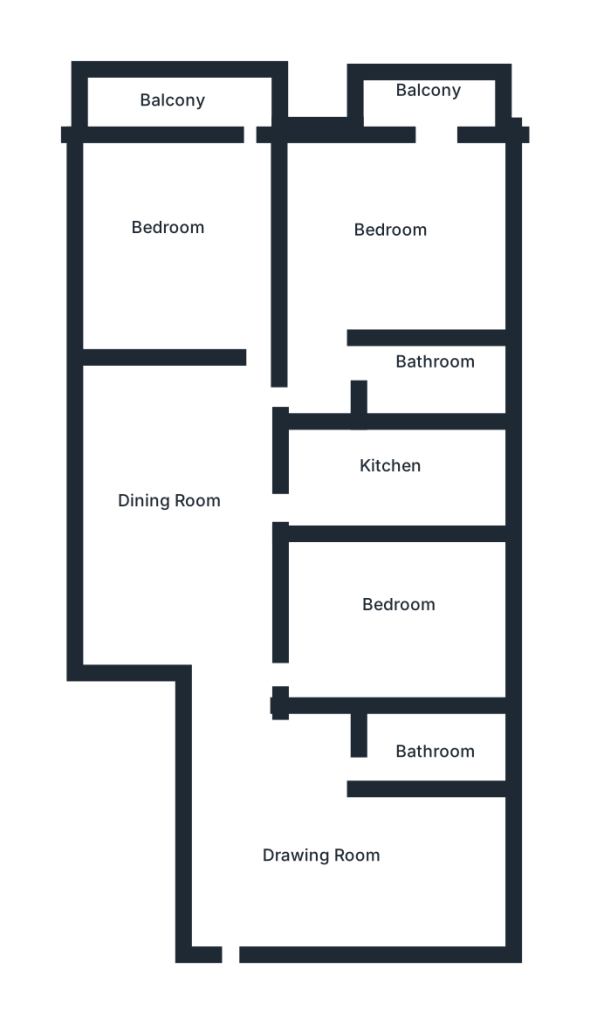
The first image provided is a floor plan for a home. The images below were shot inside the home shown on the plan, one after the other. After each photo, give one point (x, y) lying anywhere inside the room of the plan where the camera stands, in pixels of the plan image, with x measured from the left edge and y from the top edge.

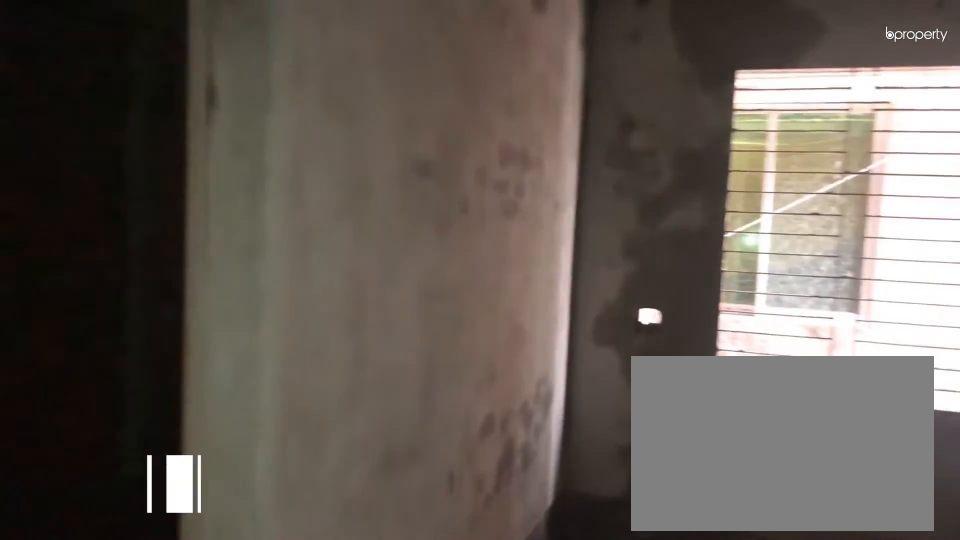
(294, 852)
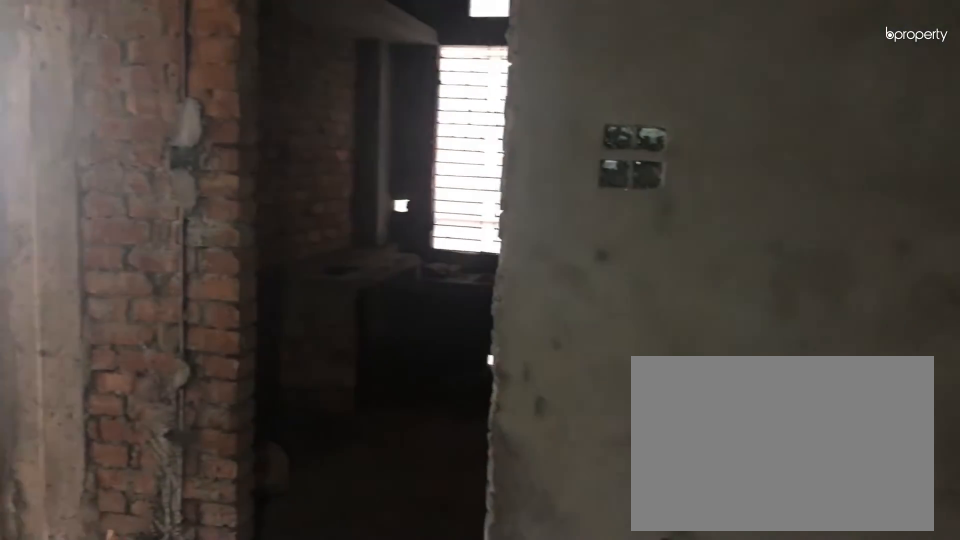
(188, 503)
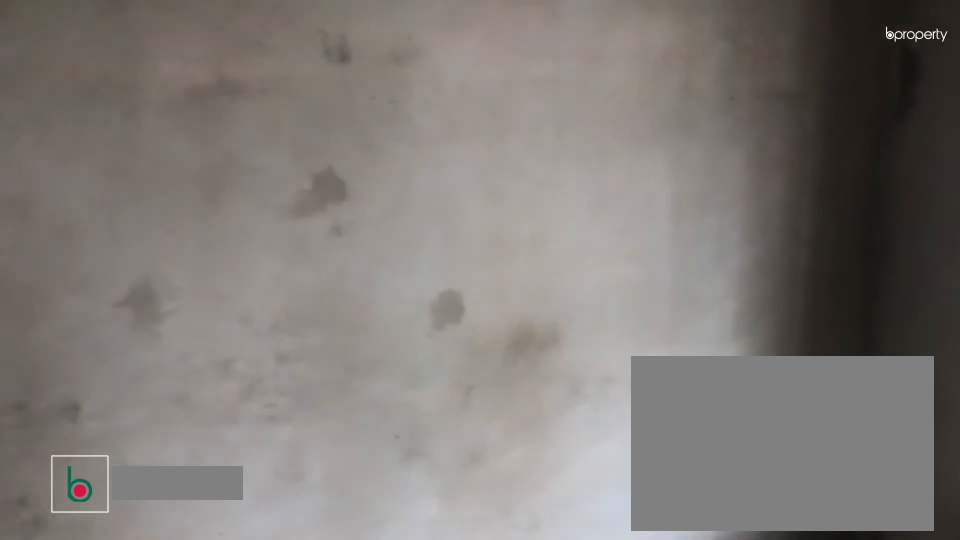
(195, 222)
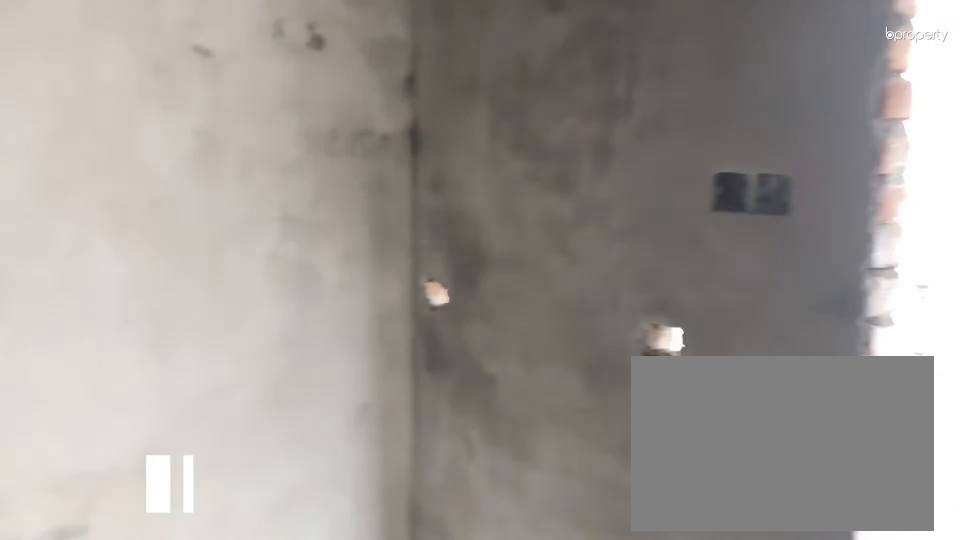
(416, 204)
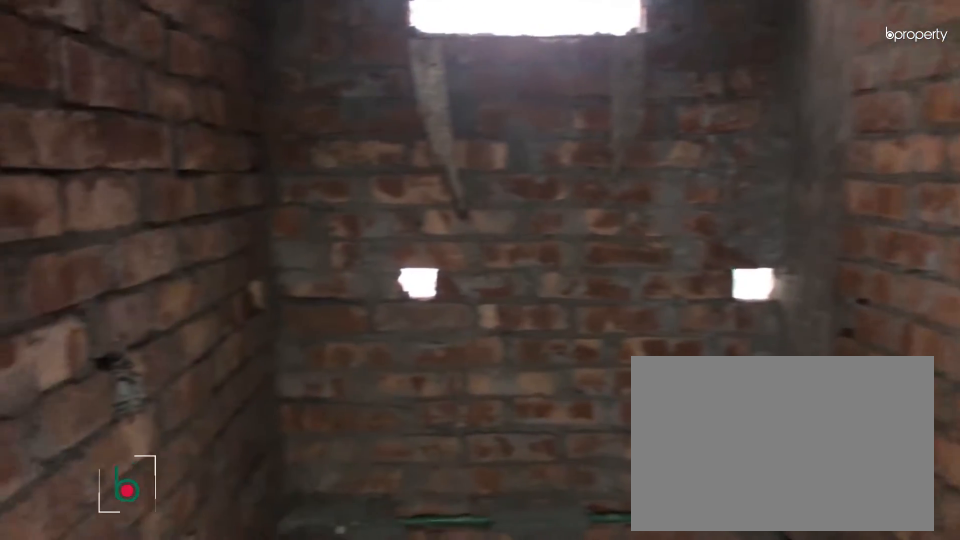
(424, 372)
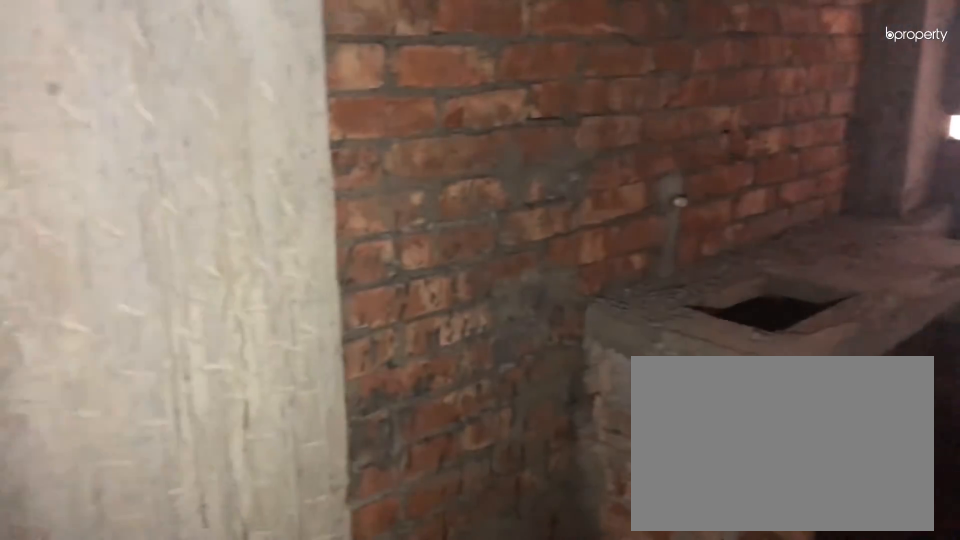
(394, 493)
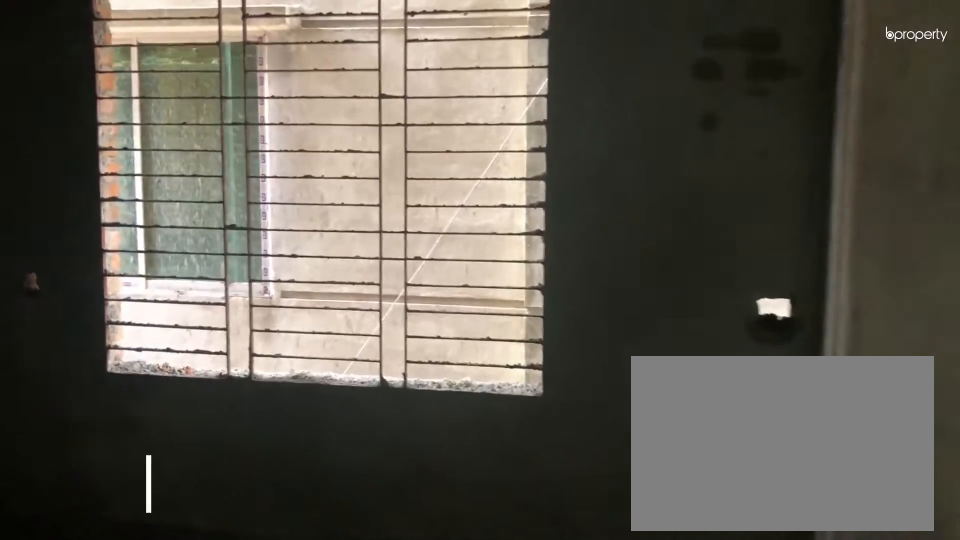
(399, 628)
